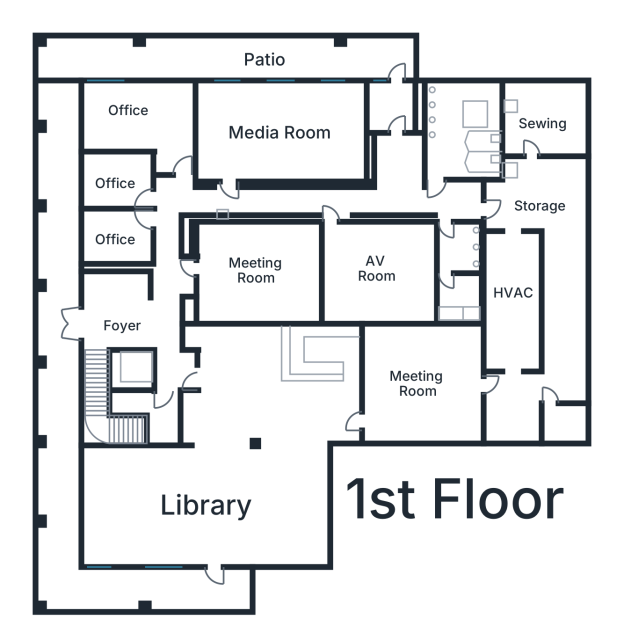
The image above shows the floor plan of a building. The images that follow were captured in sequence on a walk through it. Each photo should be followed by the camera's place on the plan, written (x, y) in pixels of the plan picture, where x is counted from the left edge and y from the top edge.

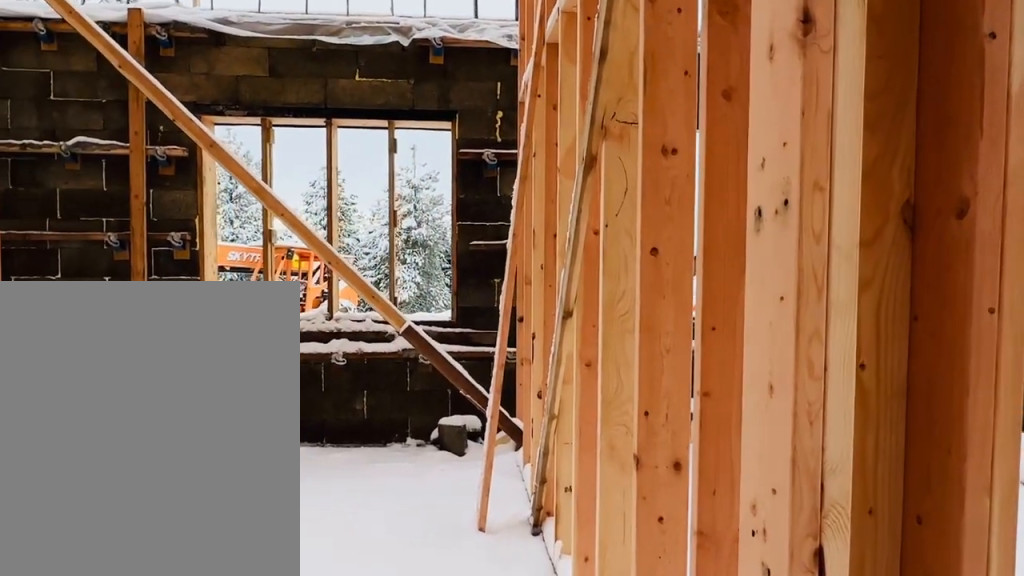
(168, 213)
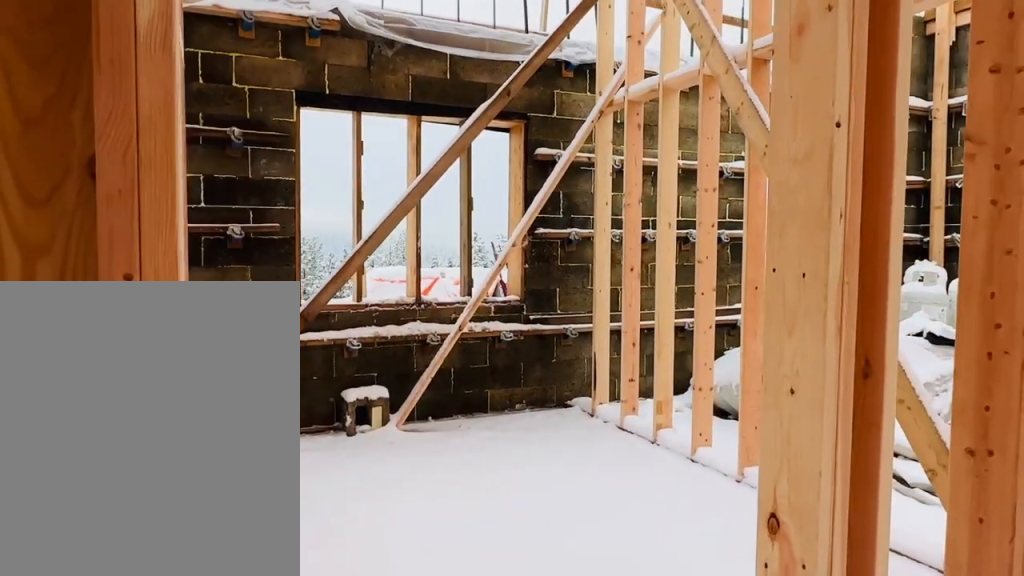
(168, 197)
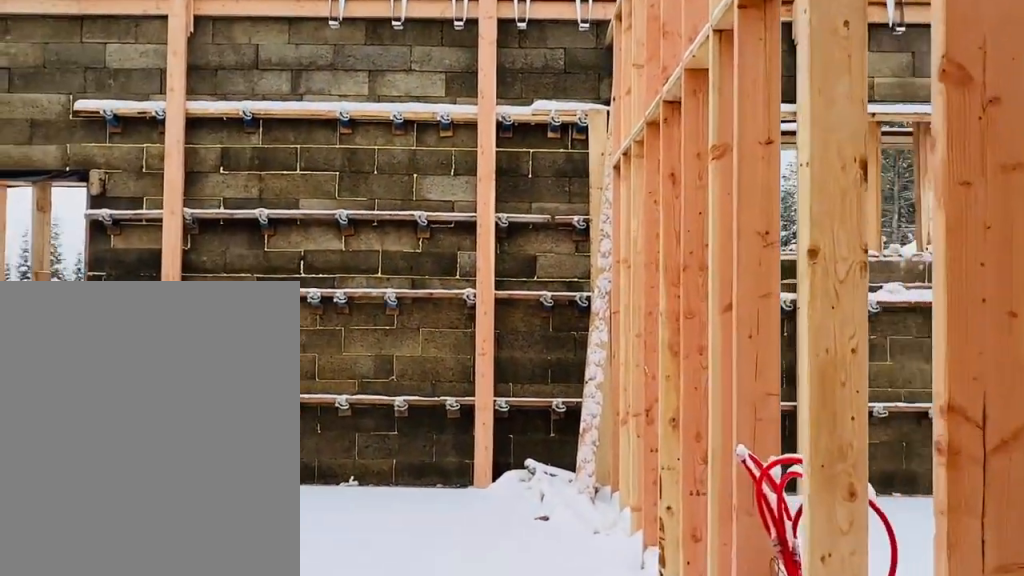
(179, 171)
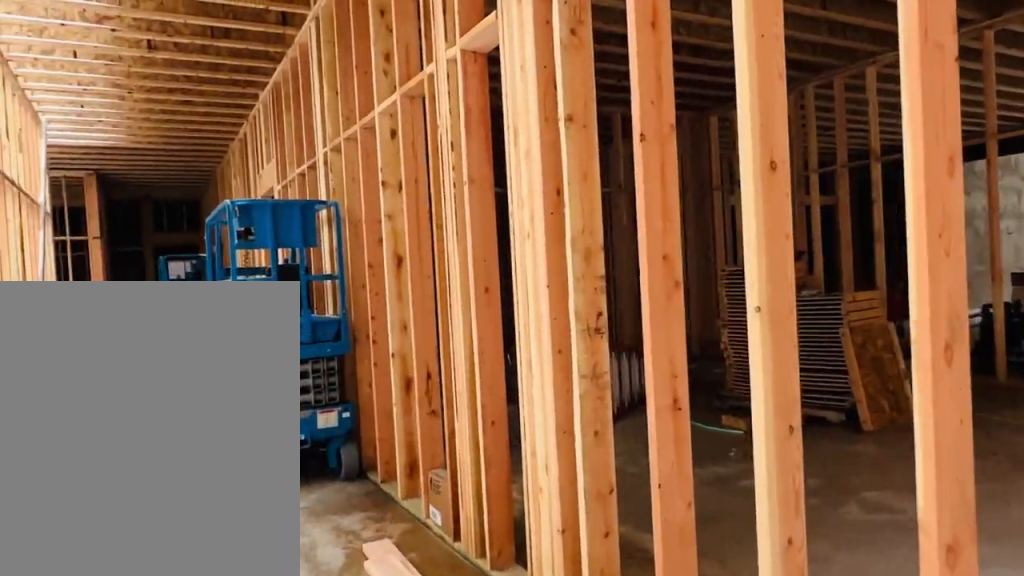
(182, 184)
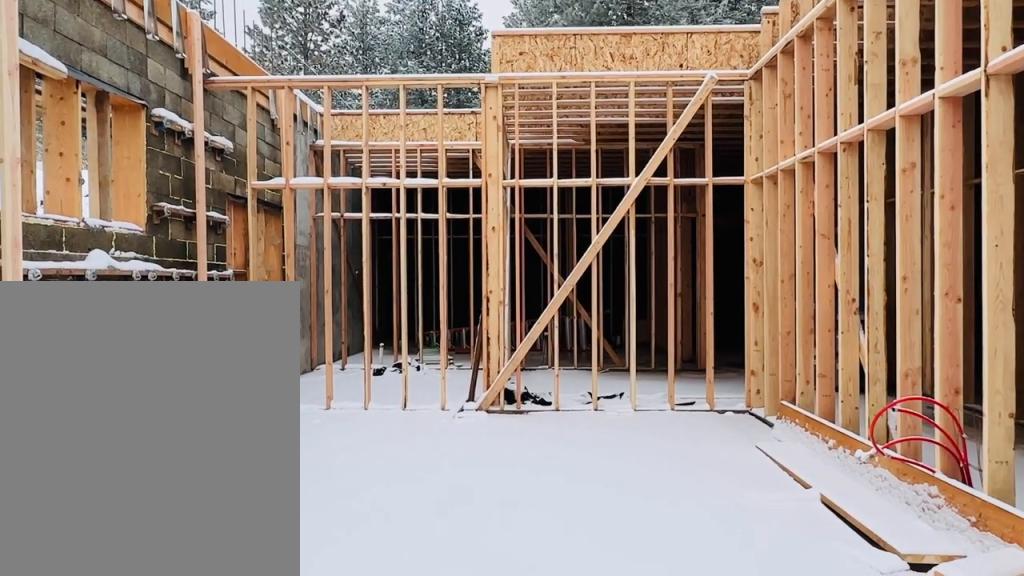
(243, 129)
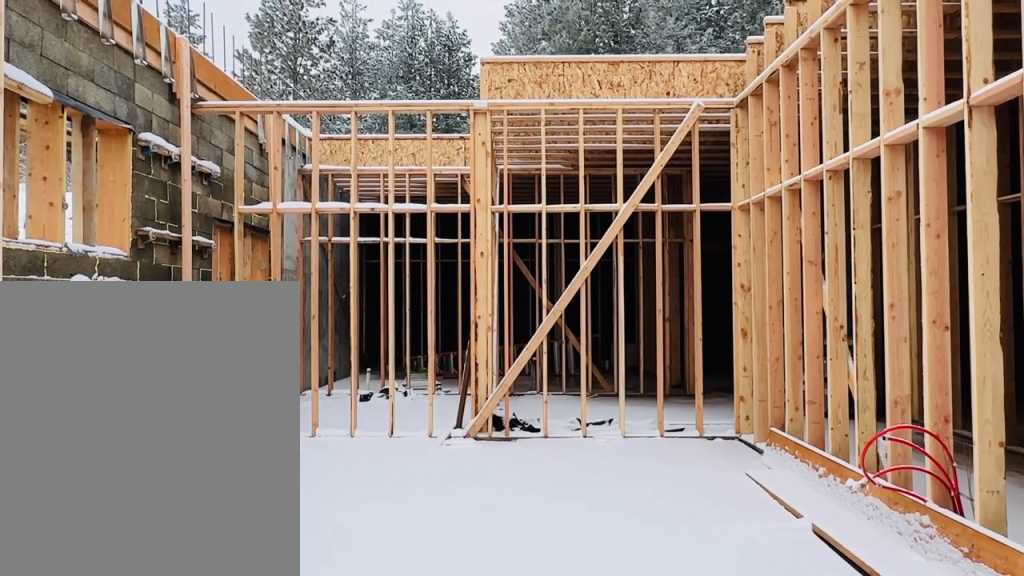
(243, 129)
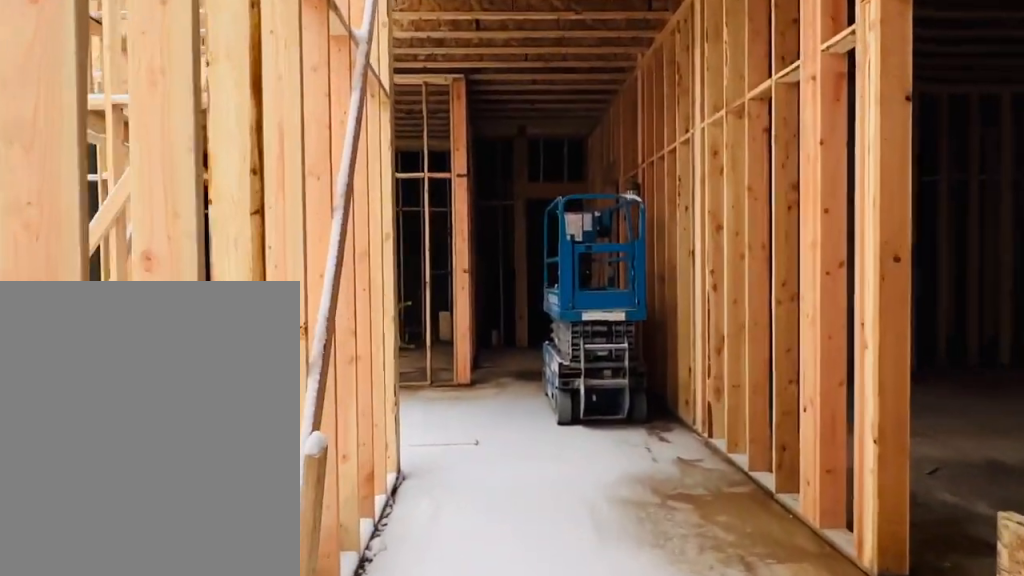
(270, 185)
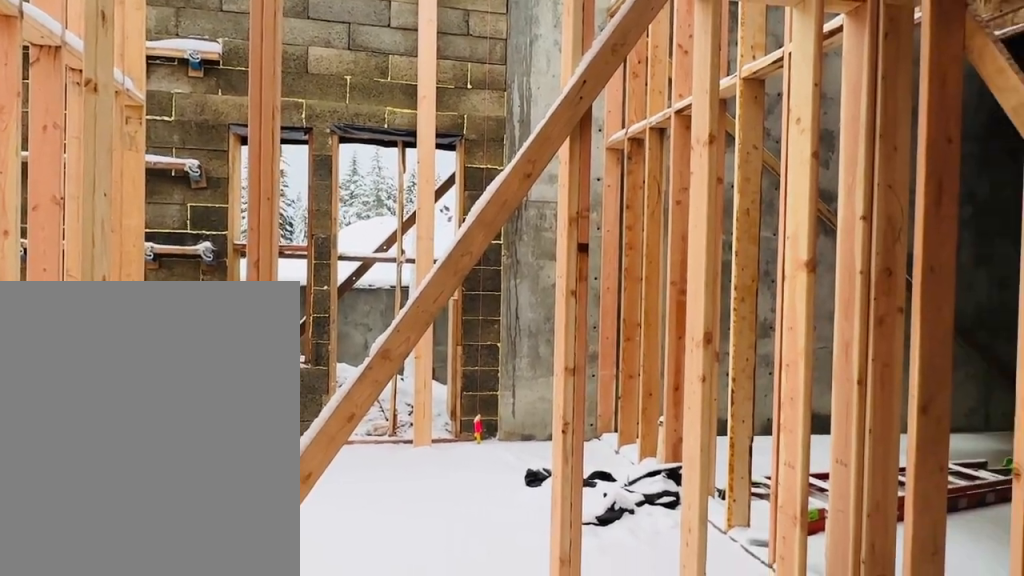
(396, 173)
